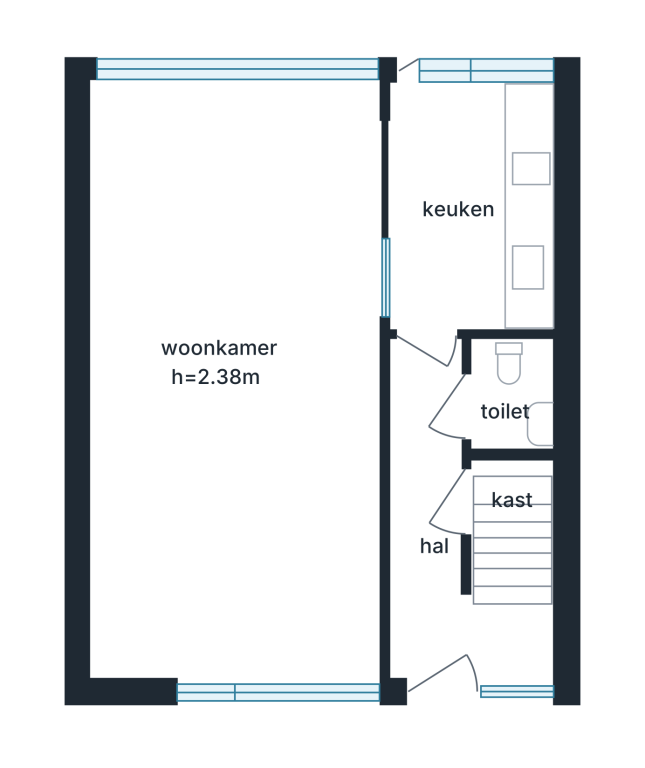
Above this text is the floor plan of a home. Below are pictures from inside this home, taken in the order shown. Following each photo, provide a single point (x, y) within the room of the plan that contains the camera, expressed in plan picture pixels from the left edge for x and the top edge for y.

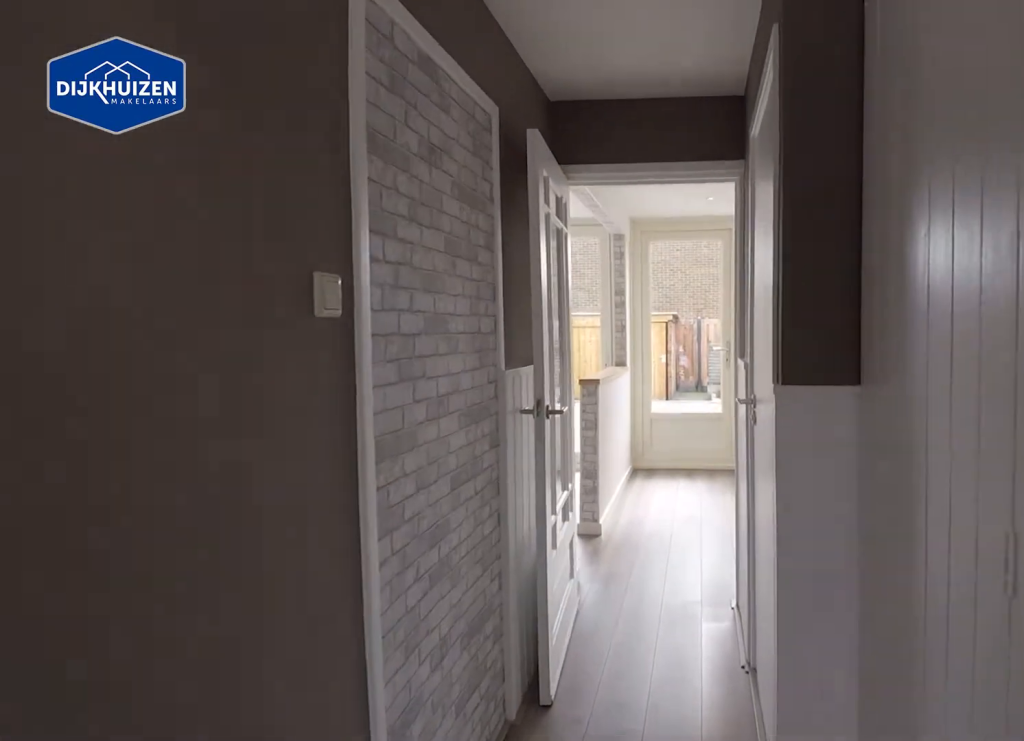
(443, 539)
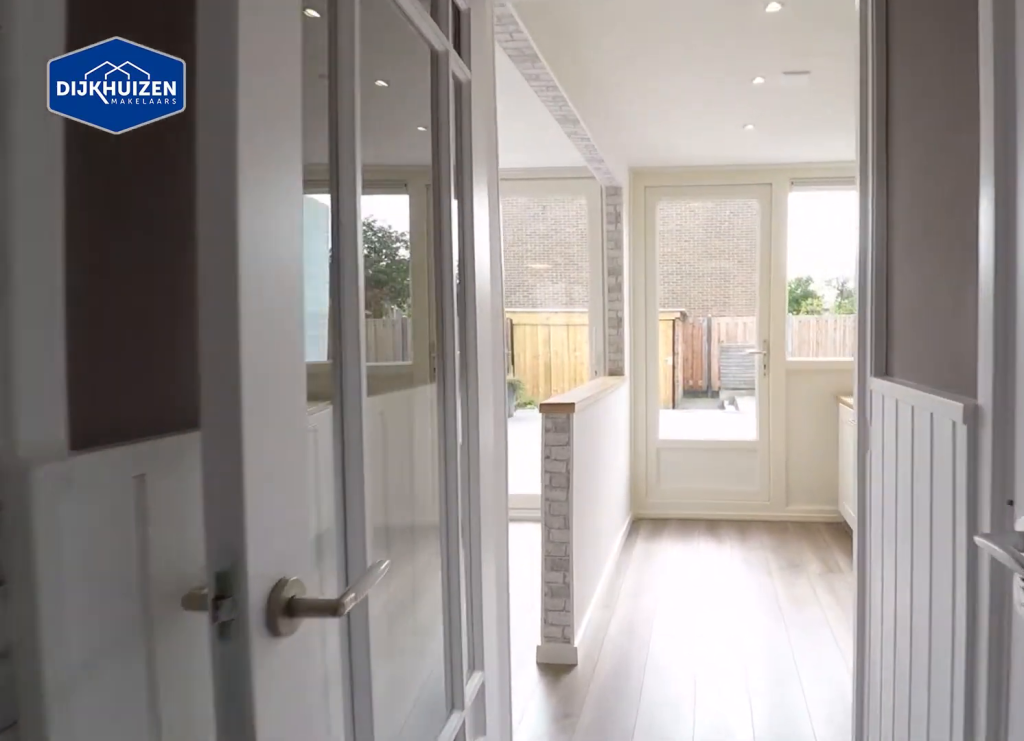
(443, 539)
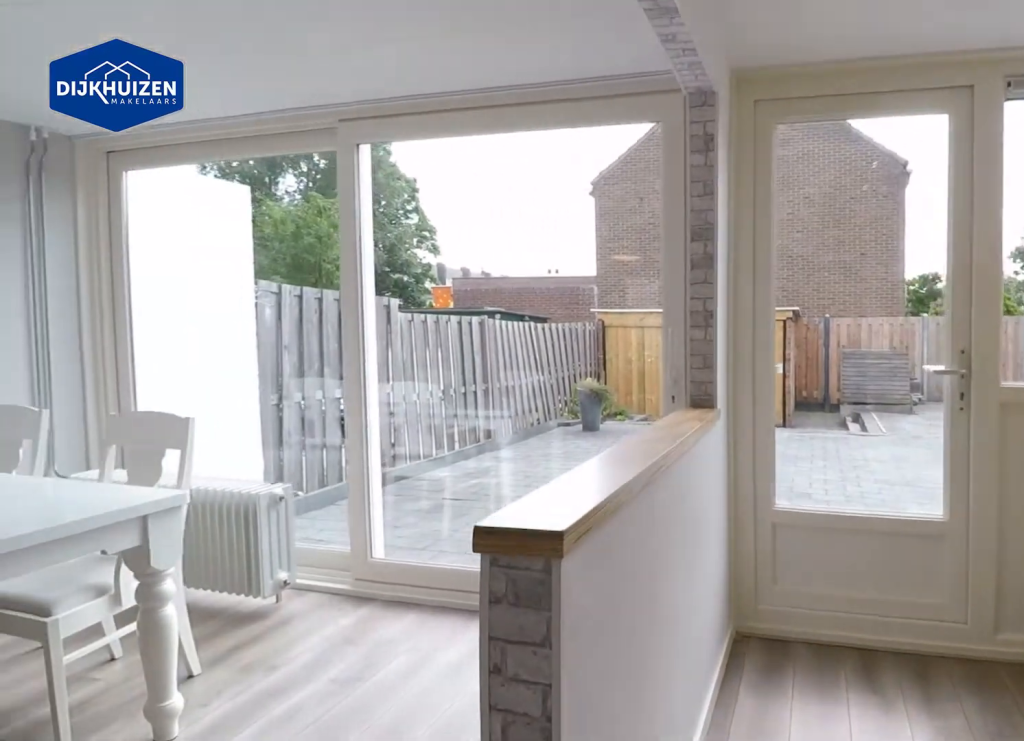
(527, 201)
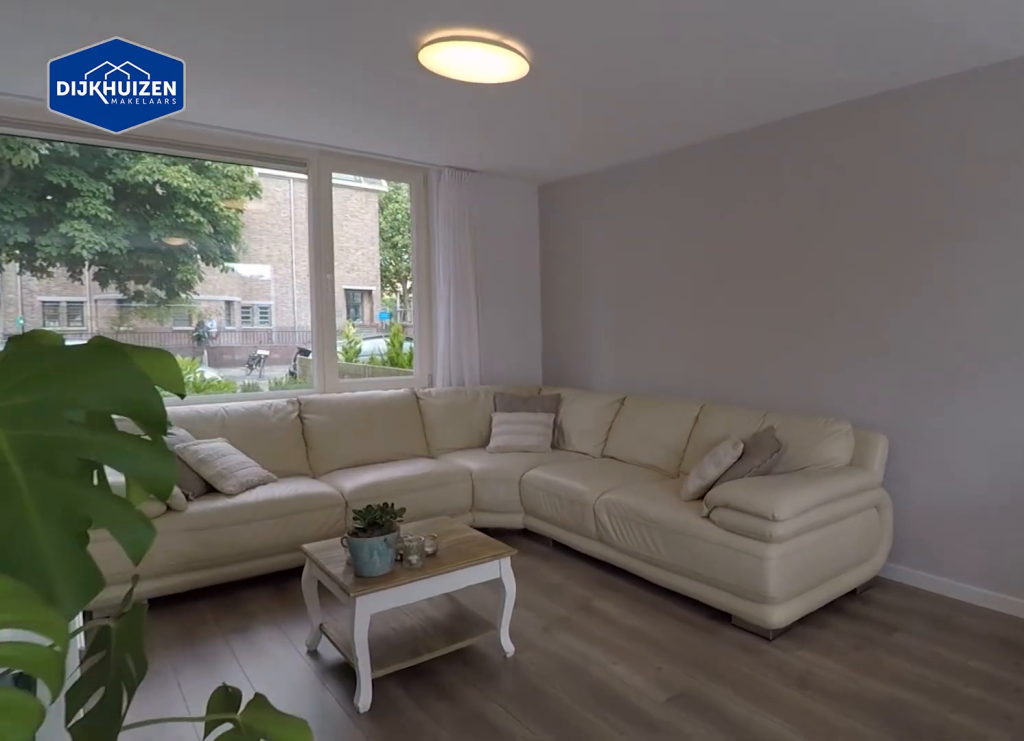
(172, 254)
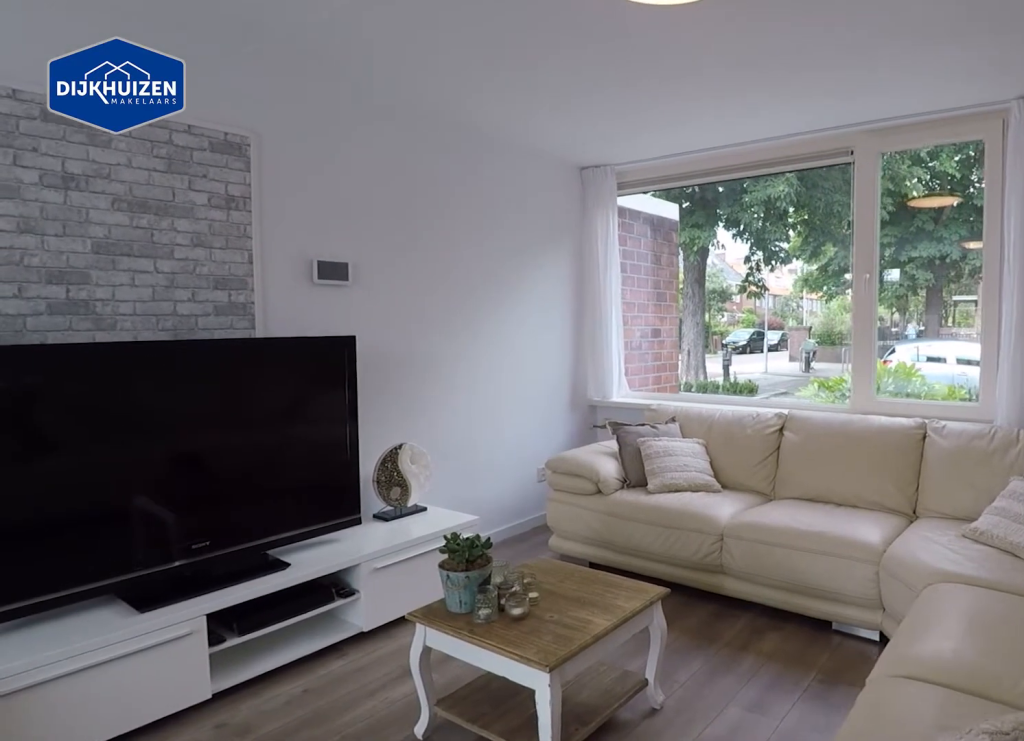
(172, 254)
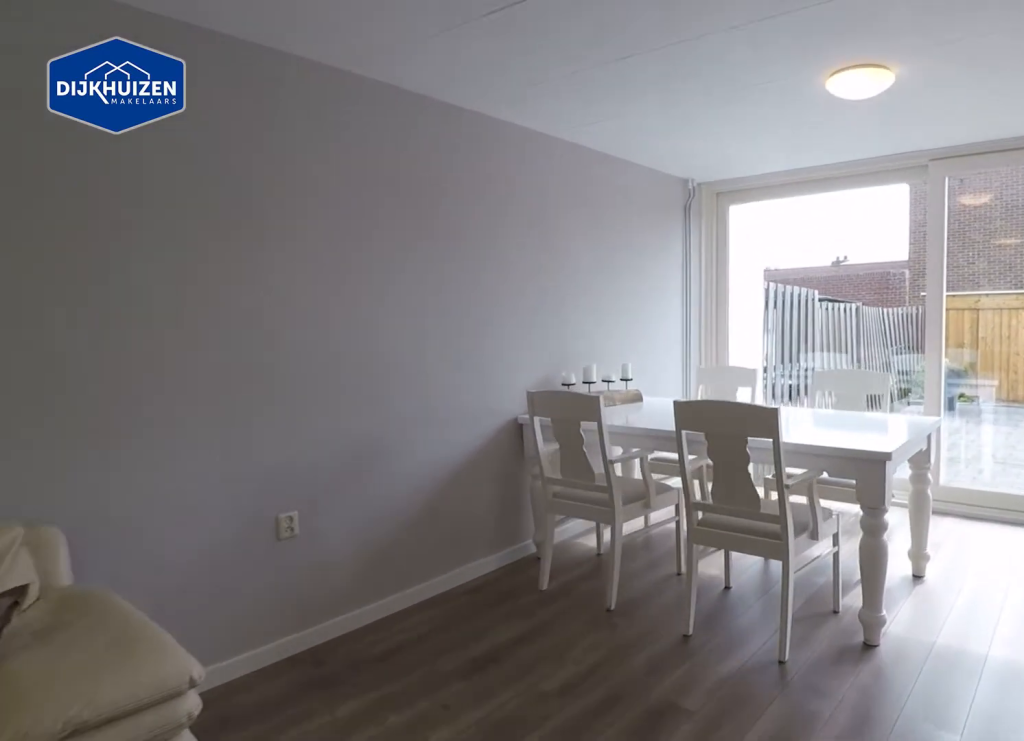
(194, 136)
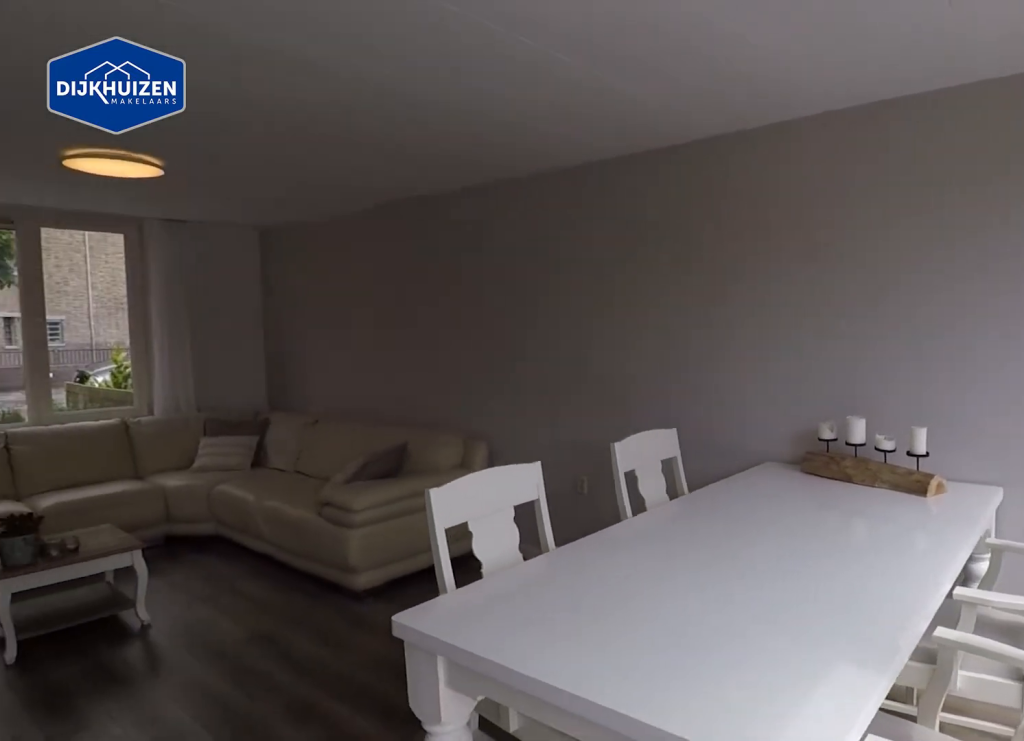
(174, 261)
